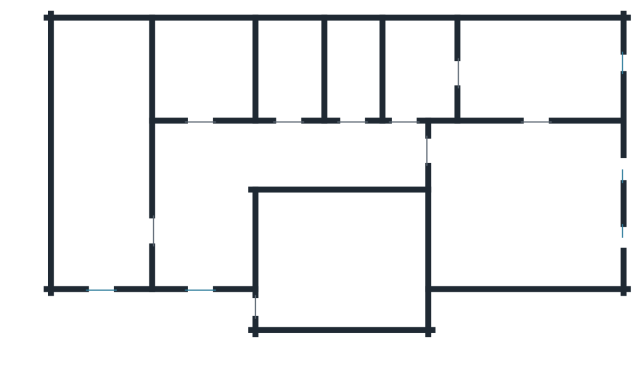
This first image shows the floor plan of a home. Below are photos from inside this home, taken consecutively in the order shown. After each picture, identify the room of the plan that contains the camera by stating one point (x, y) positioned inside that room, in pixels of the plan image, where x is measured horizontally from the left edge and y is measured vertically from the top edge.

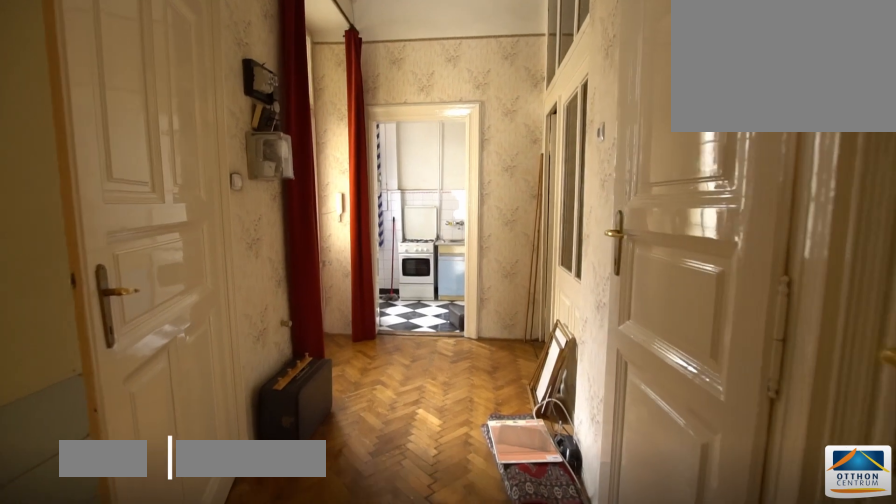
(299, 155)
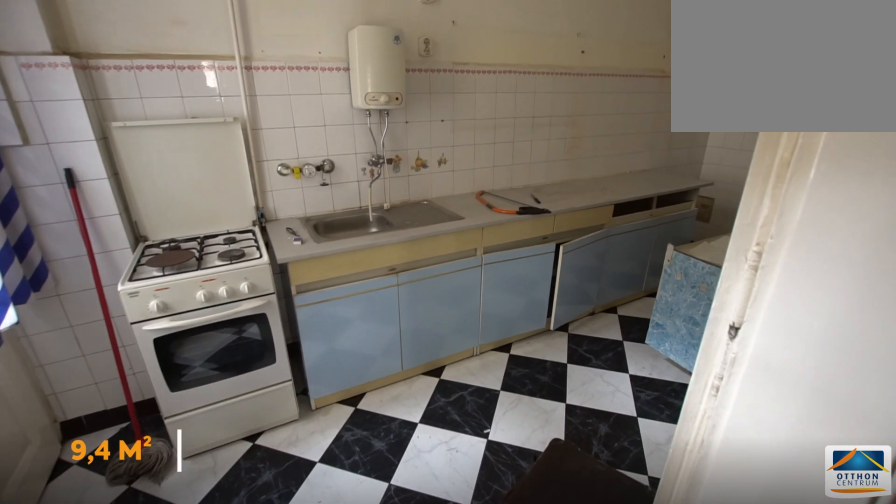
(103, 155)
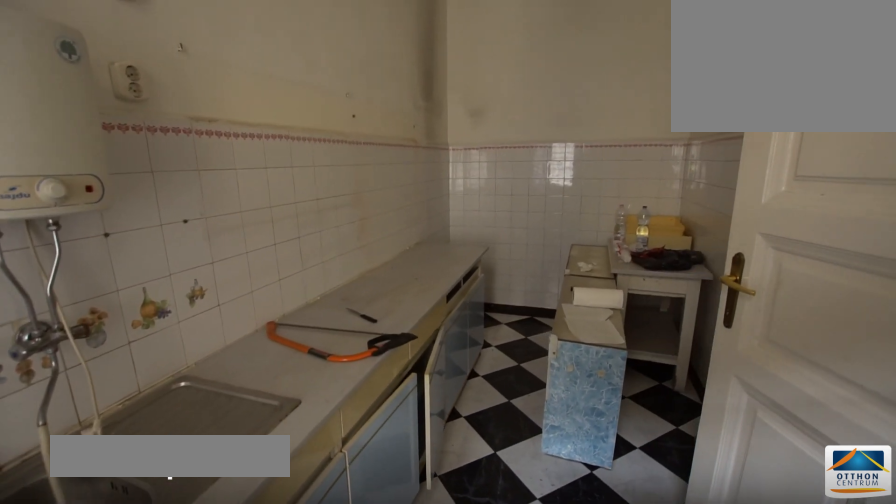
(103, 155)
